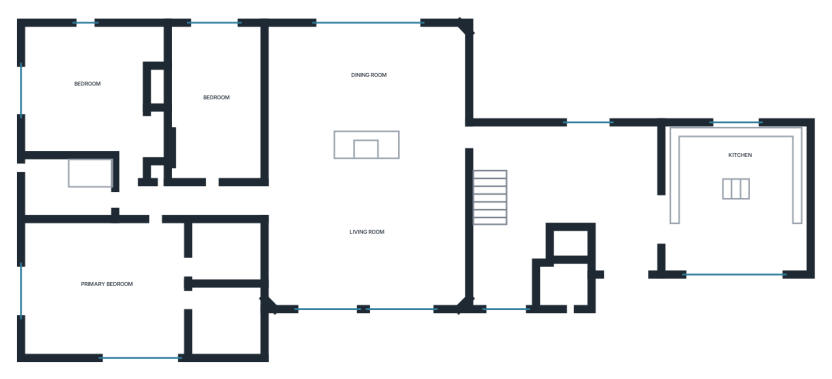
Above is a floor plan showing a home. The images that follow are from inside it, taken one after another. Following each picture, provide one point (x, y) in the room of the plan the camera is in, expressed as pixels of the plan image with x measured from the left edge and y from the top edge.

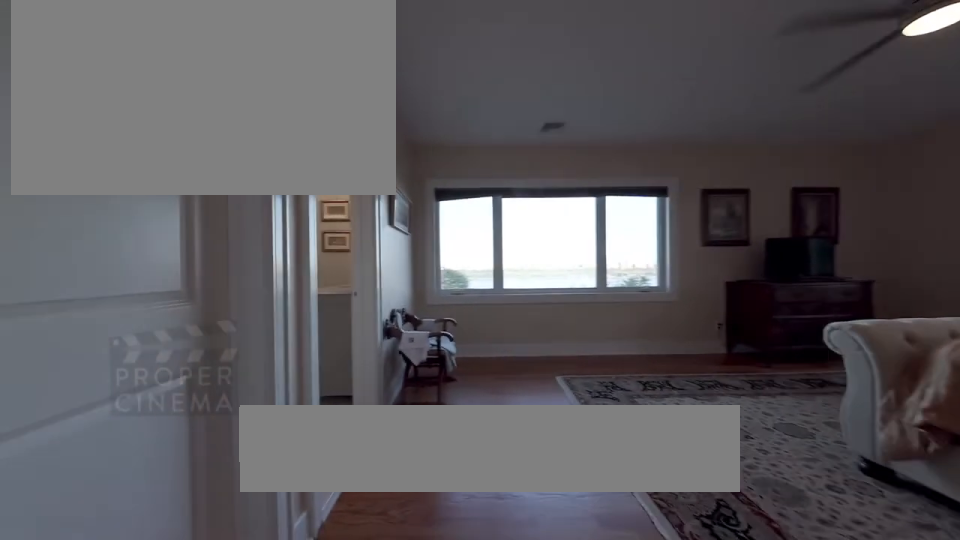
(104, 288)
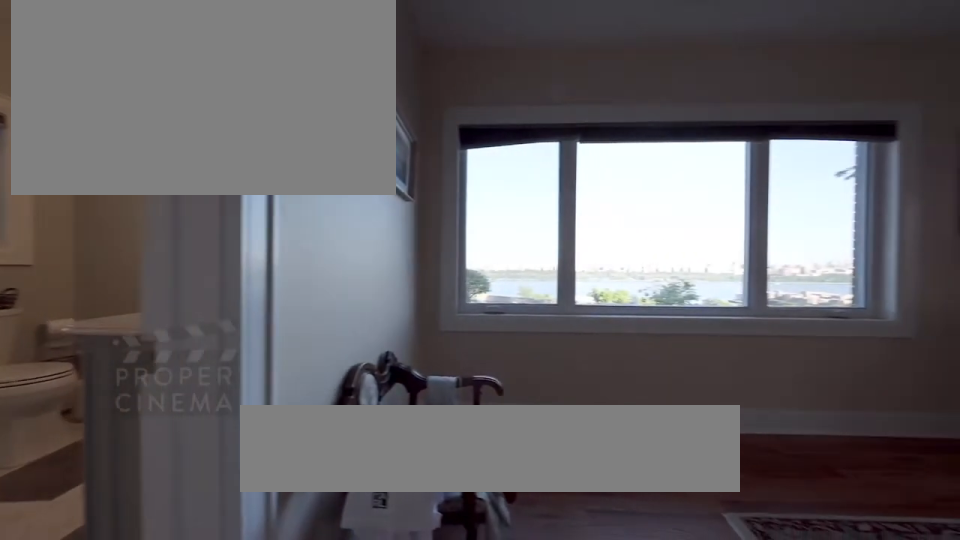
(104, 288)
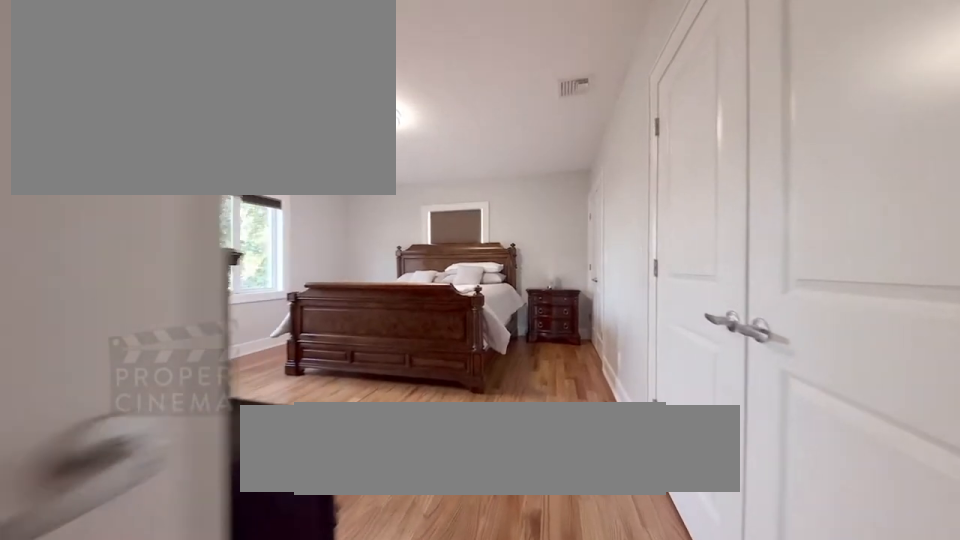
(87, 99)
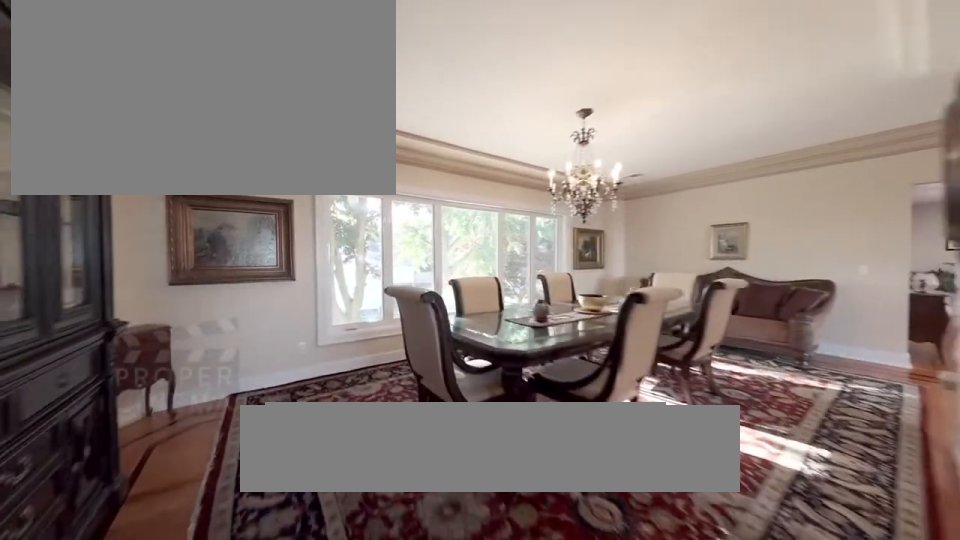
(367, 88)
